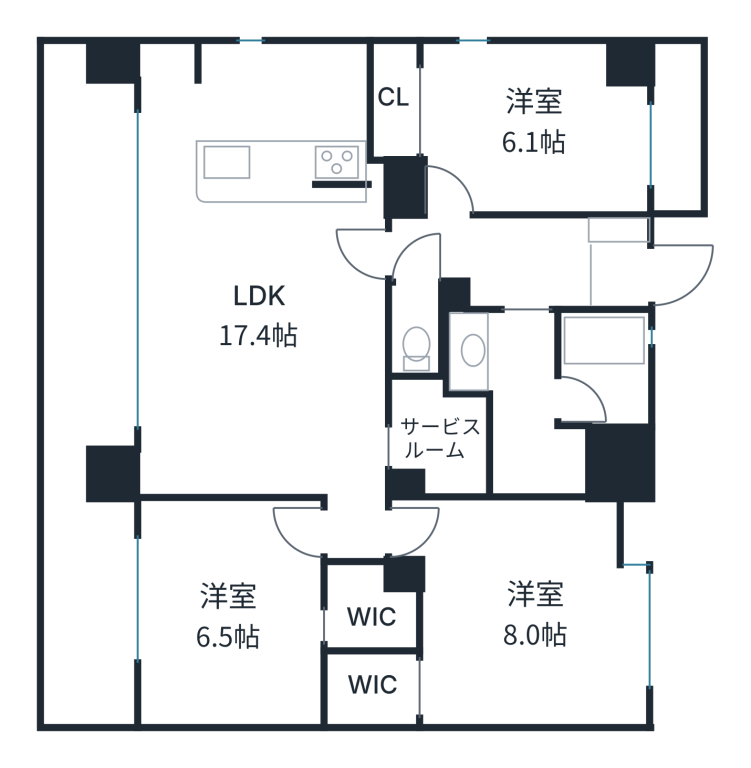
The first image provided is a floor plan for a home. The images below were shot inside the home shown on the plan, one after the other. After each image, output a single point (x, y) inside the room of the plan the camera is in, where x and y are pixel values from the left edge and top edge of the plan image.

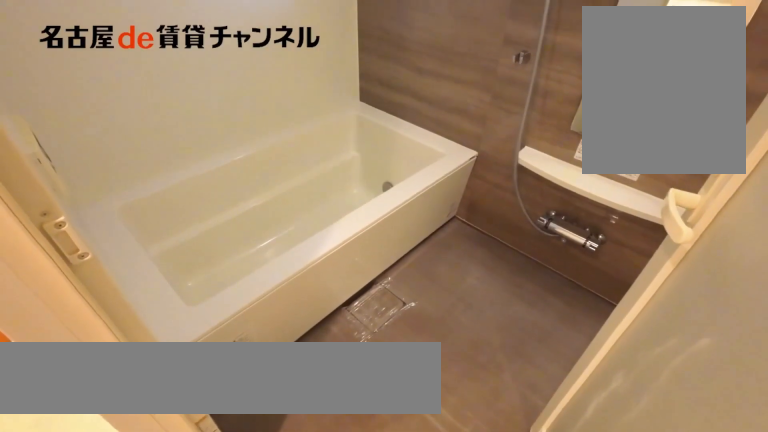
(601, 367)
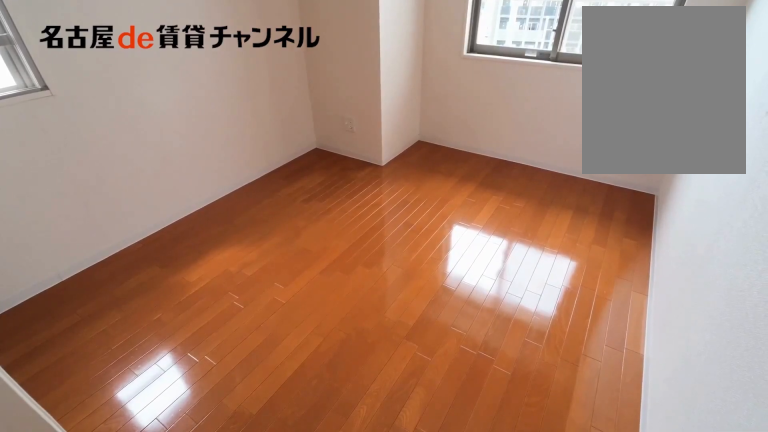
(509, 127)
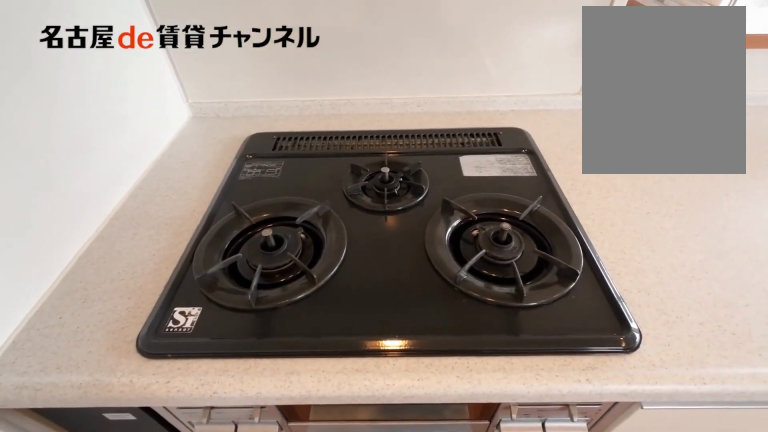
(258, 268)
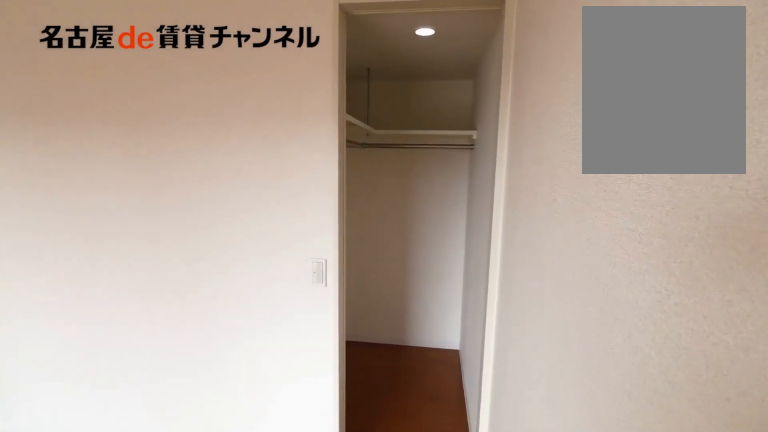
(255, 624)
